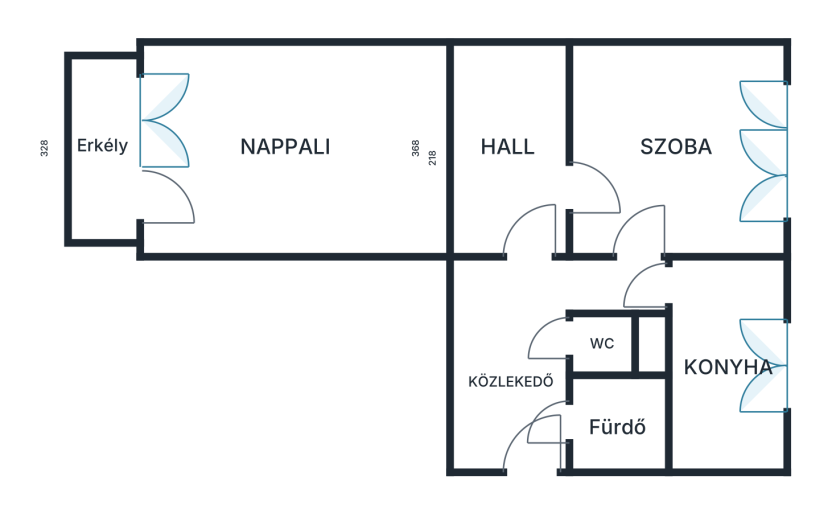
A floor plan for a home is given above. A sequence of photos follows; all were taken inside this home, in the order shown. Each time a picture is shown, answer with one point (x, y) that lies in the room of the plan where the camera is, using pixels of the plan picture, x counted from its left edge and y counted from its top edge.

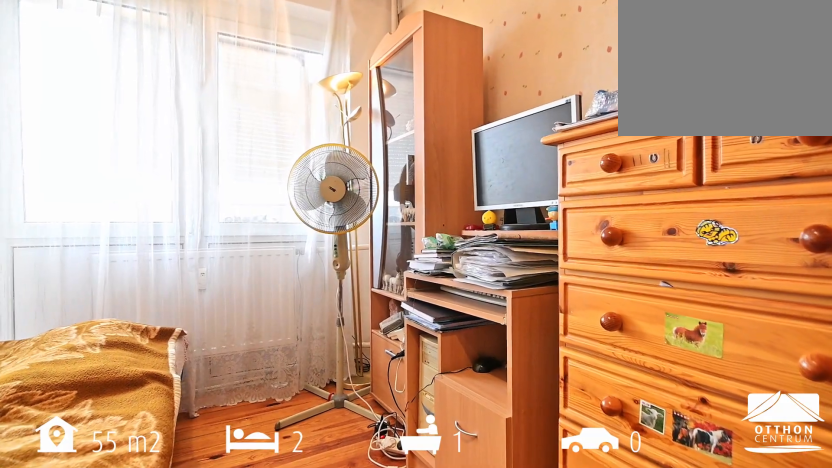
(291, 104)
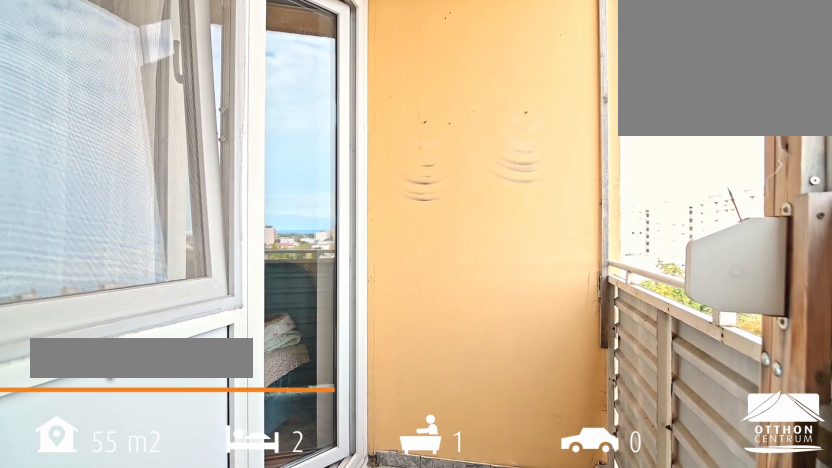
(99, 152)
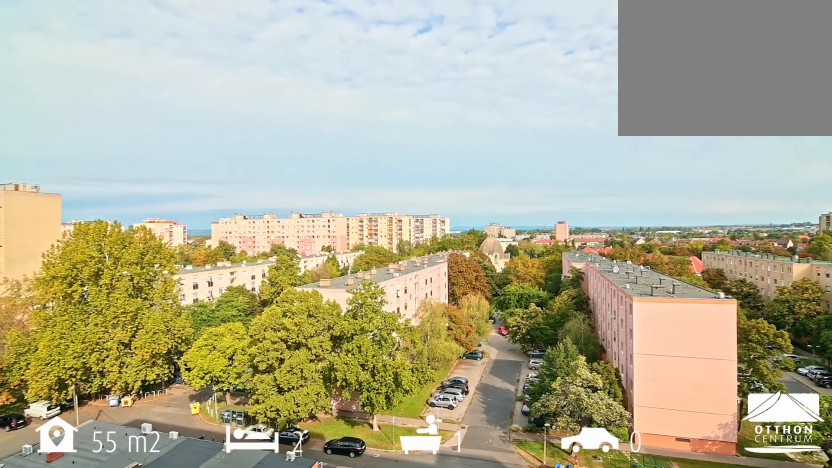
(99, 152)
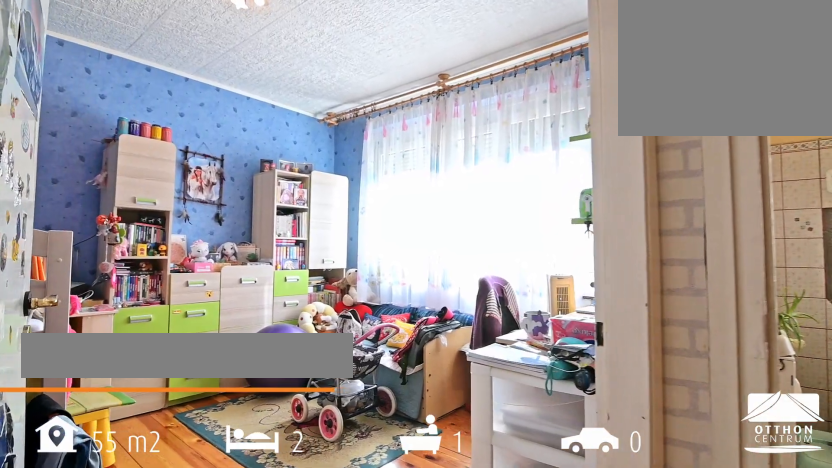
(682, 132)
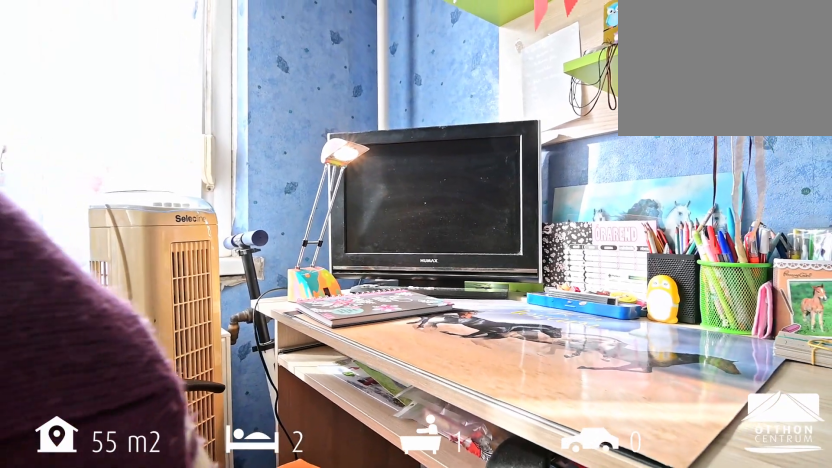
(681, 130)
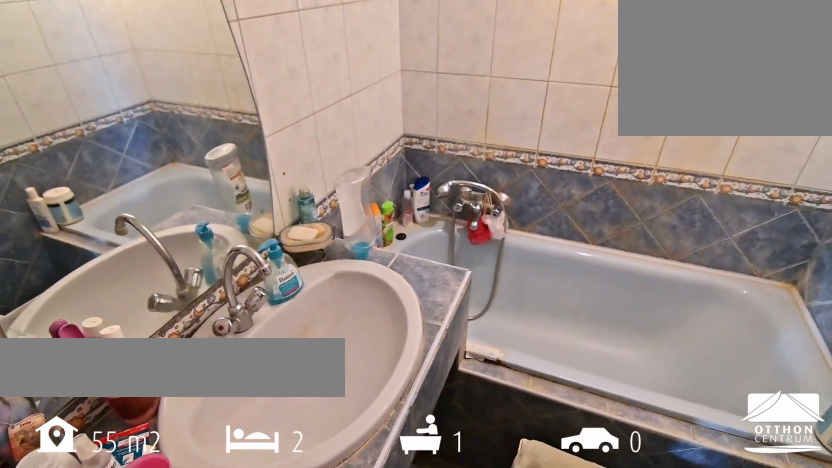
(613, 434)
